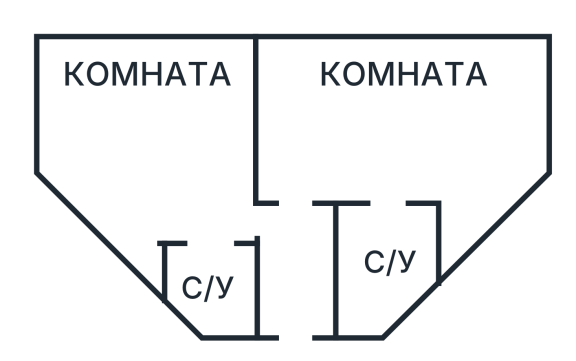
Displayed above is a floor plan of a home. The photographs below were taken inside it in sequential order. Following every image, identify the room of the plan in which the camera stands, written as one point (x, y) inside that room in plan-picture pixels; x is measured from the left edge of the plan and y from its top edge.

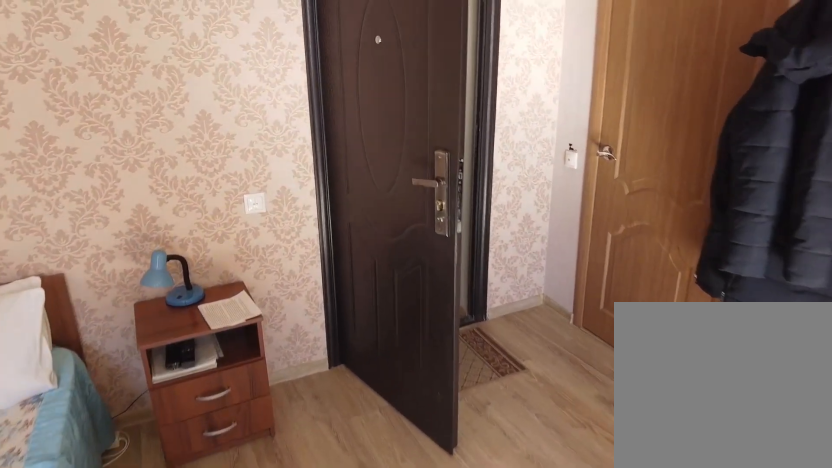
(228, 175)
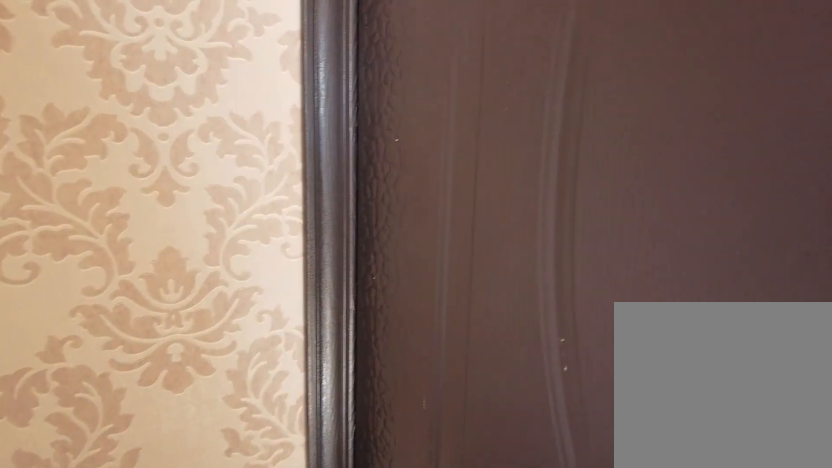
(241, 221)
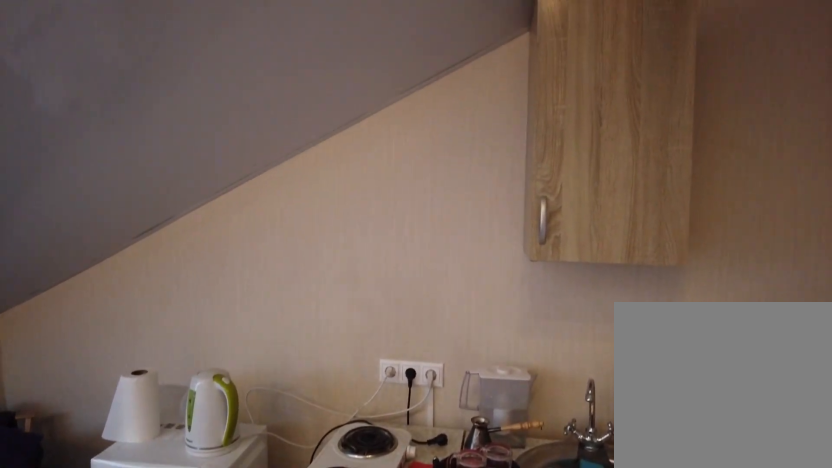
(323, 174)
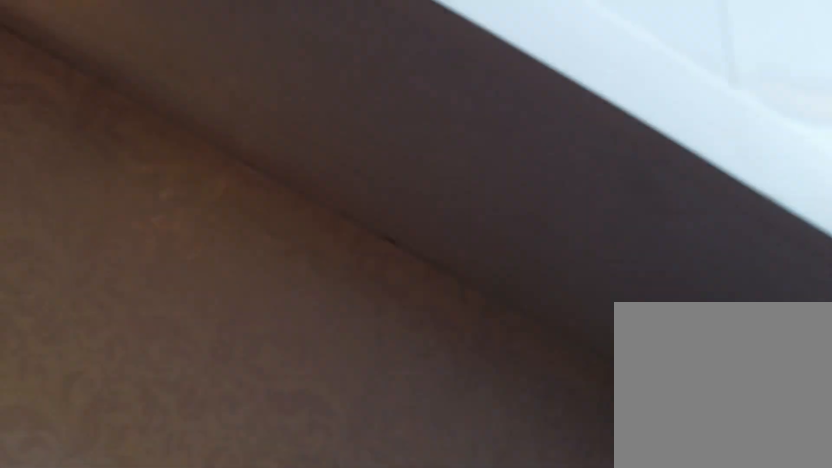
(520, 150)
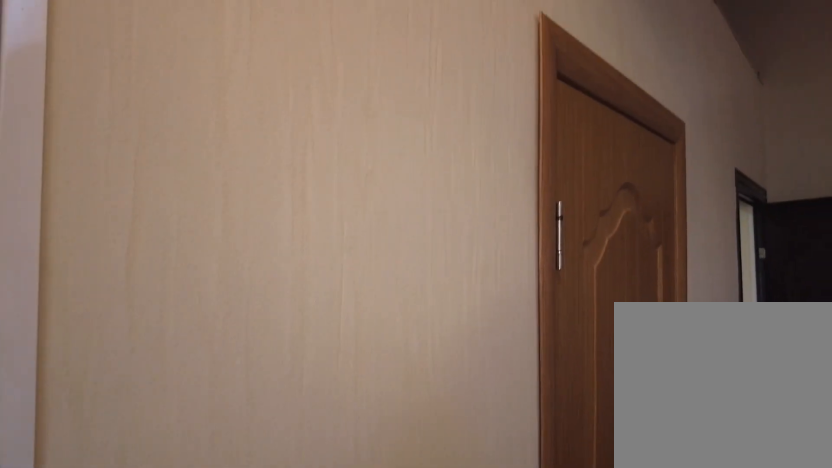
(392, 181)
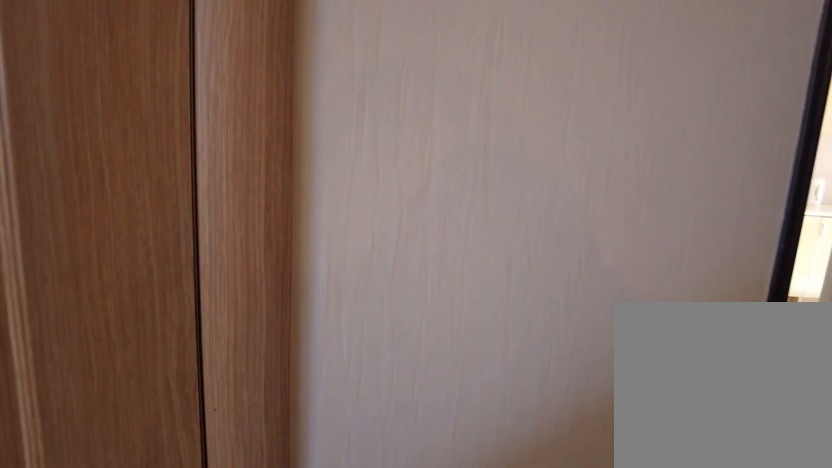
(392, 181)
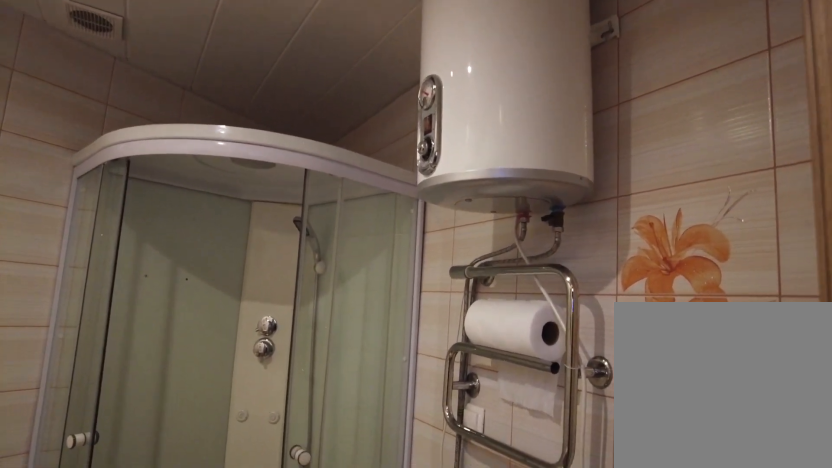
(397, 237)
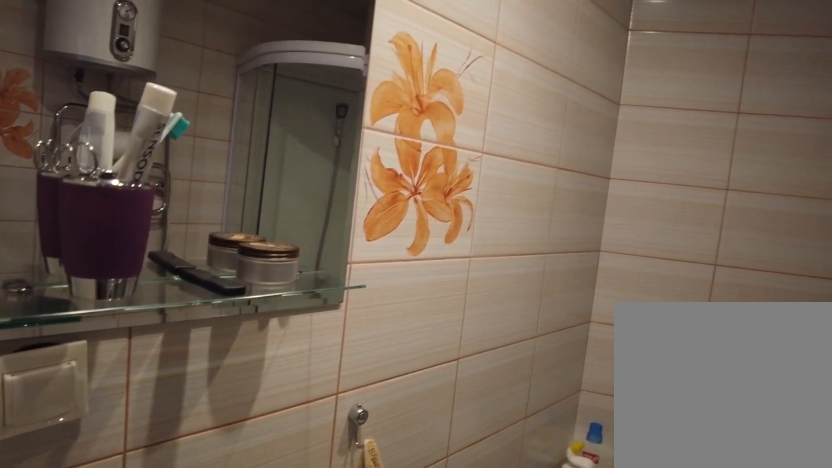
(397, 237)
